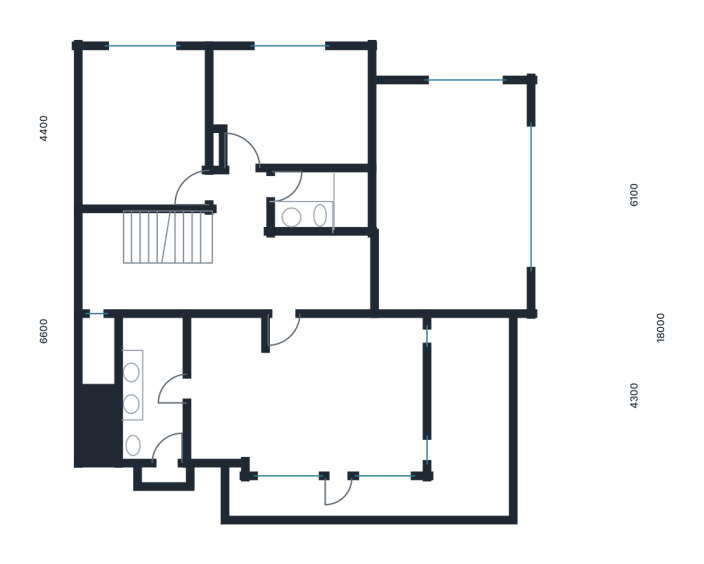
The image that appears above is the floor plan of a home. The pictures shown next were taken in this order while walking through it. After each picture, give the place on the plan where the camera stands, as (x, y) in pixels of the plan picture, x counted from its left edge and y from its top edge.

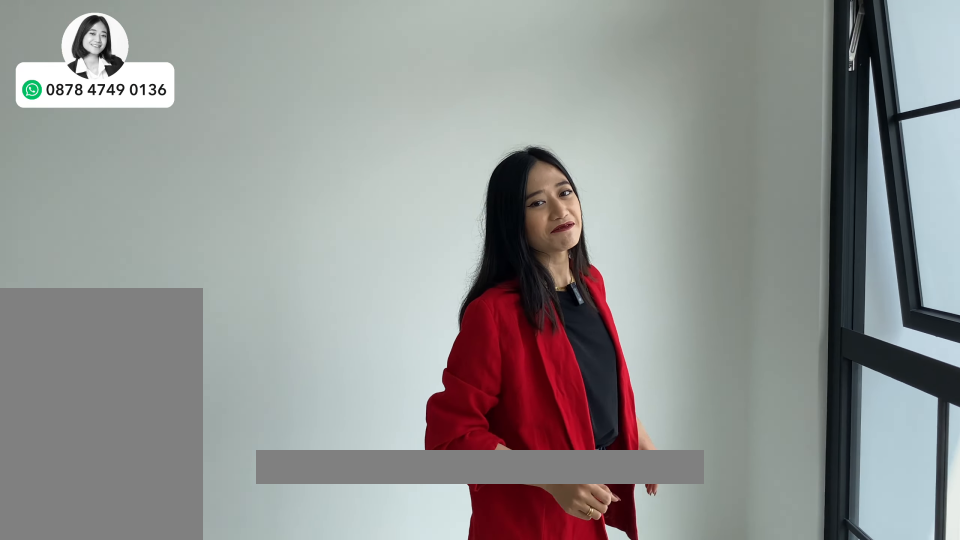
(141, 122)
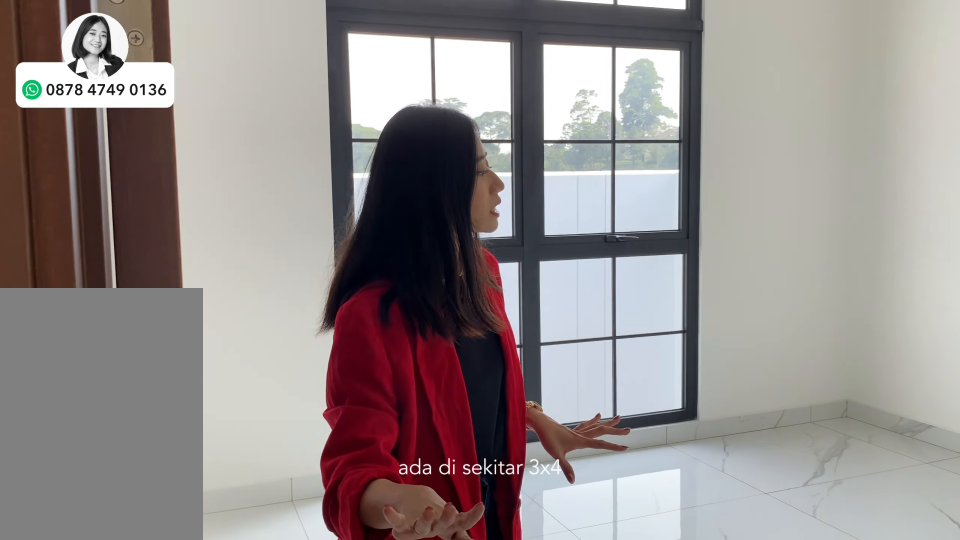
(303, 107)
